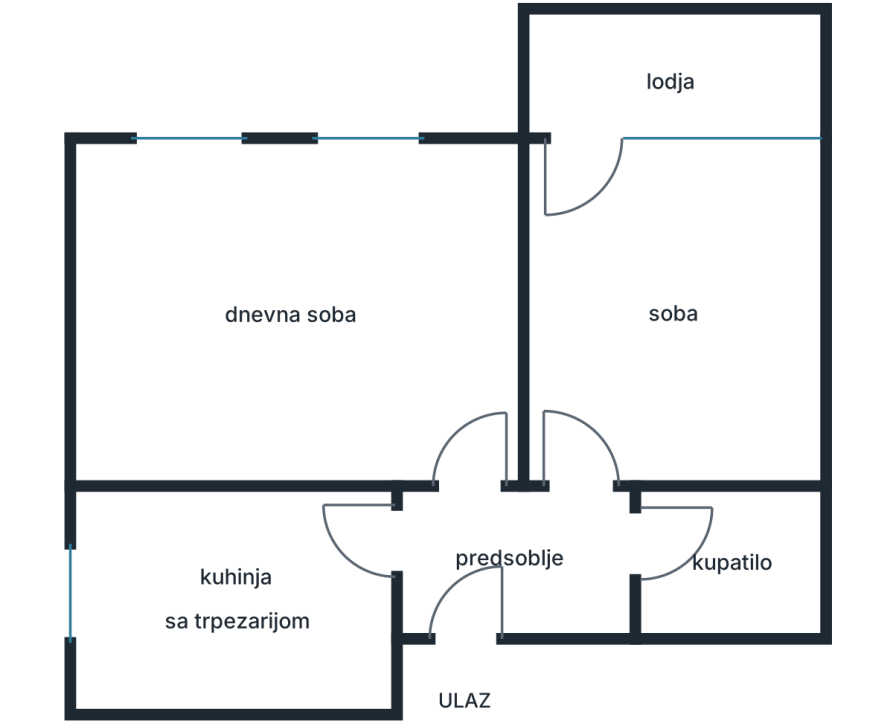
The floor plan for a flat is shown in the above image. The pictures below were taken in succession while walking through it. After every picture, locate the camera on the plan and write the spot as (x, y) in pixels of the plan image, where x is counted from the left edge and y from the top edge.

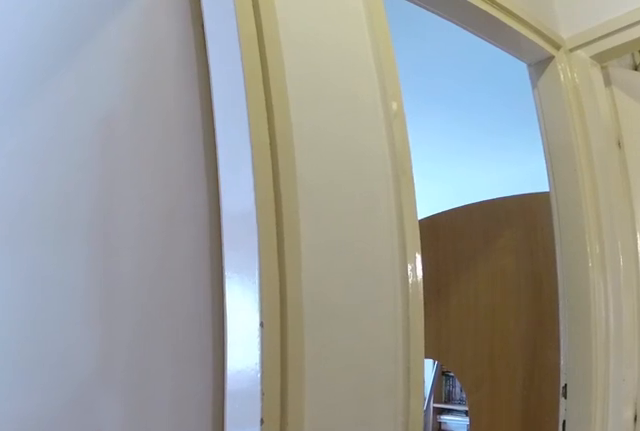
(446, 588)
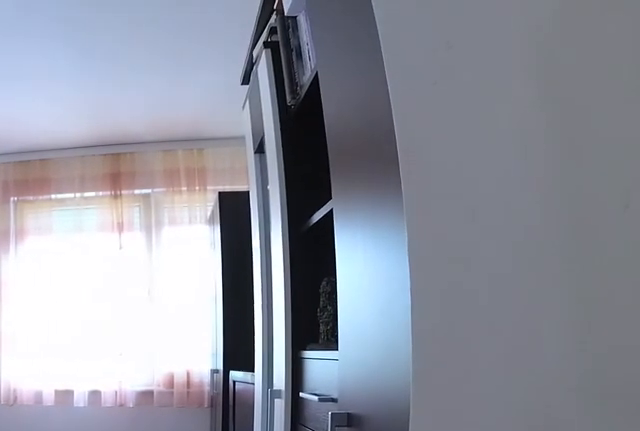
(471, 498)
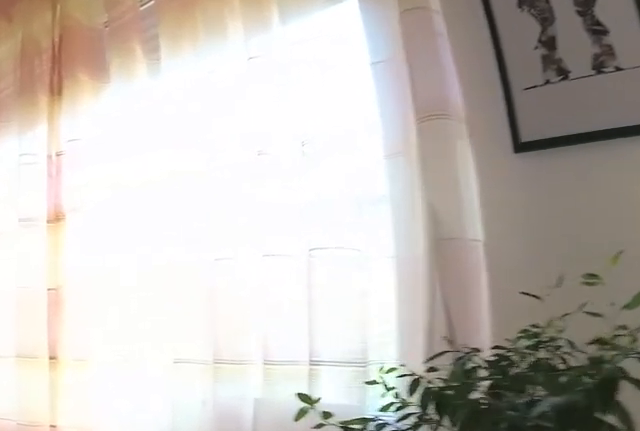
(366, 221)
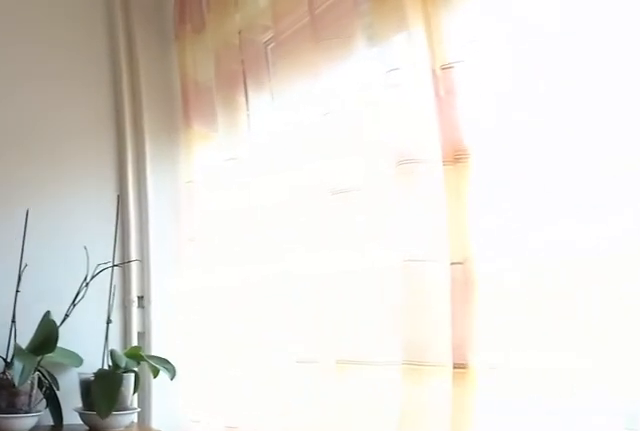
(296, 209)
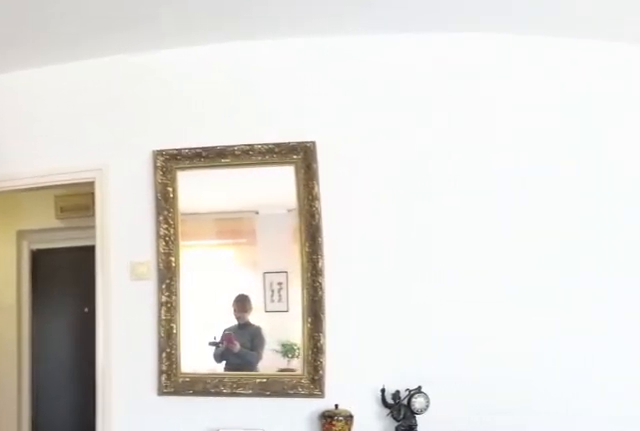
(372, 324)
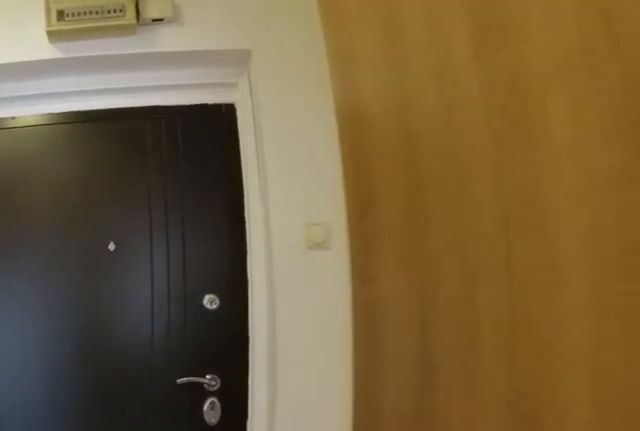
(471, 444)
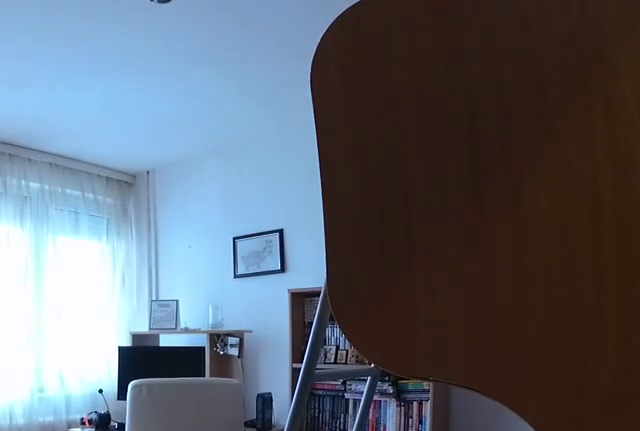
(562, 461)
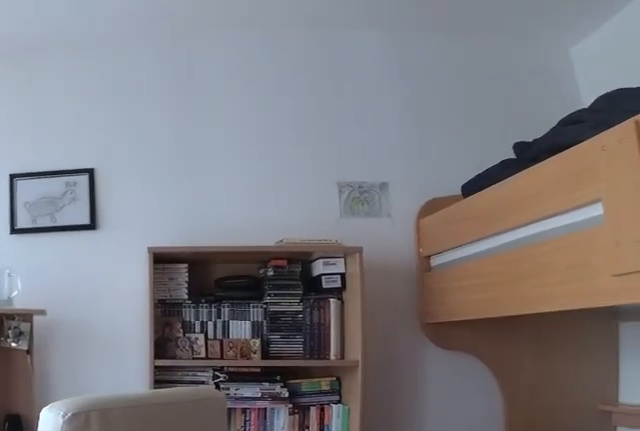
(582, 377)
